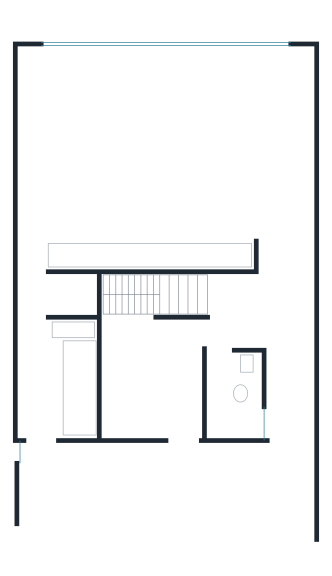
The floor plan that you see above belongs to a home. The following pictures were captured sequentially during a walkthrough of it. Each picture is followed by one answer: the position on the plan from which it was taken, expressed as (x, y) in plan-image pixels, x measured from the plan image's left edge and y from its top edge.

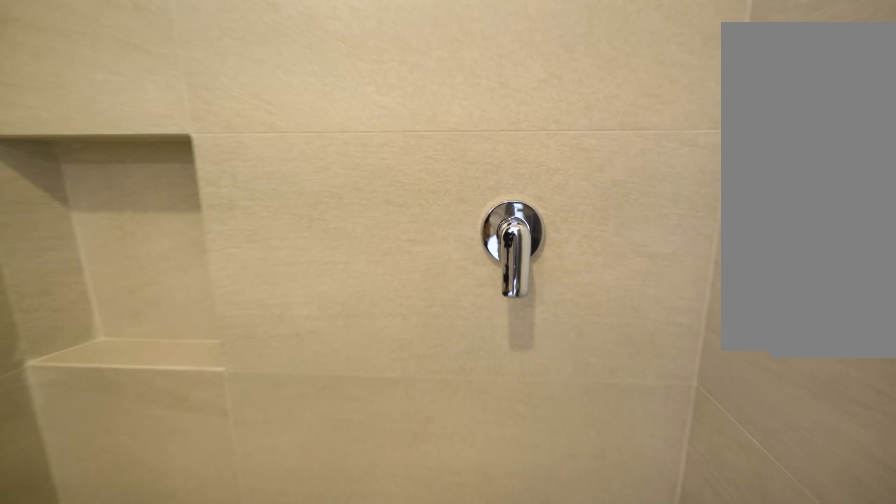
(225, 406)
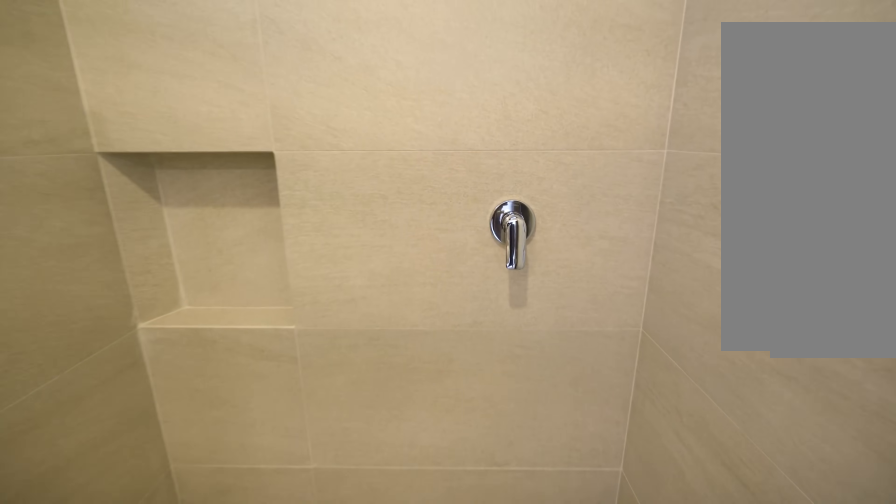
(226, 407)
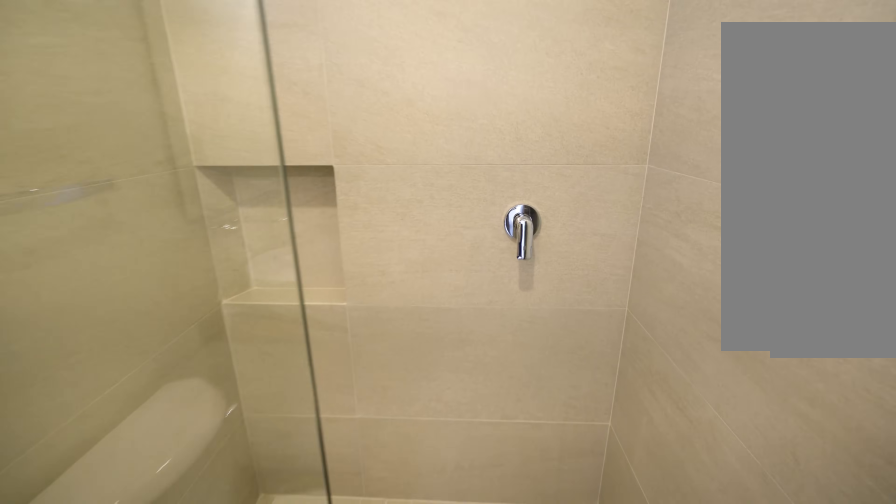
(226, 407)
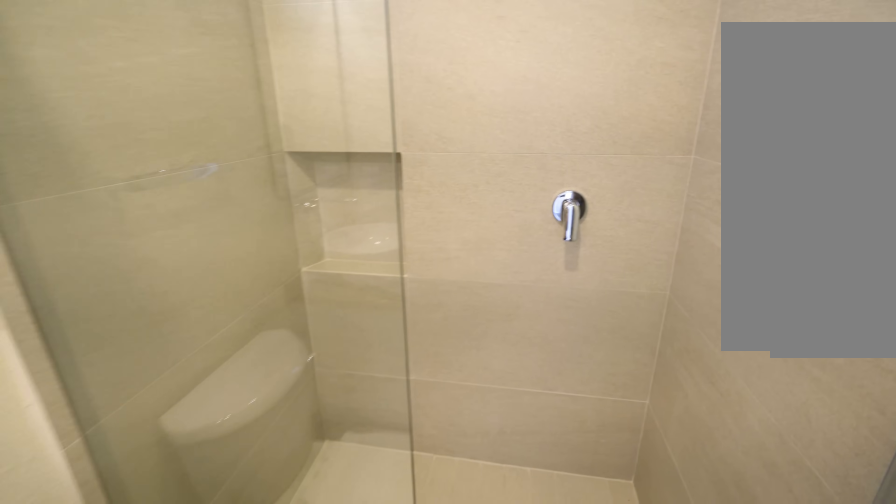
(226, 407)
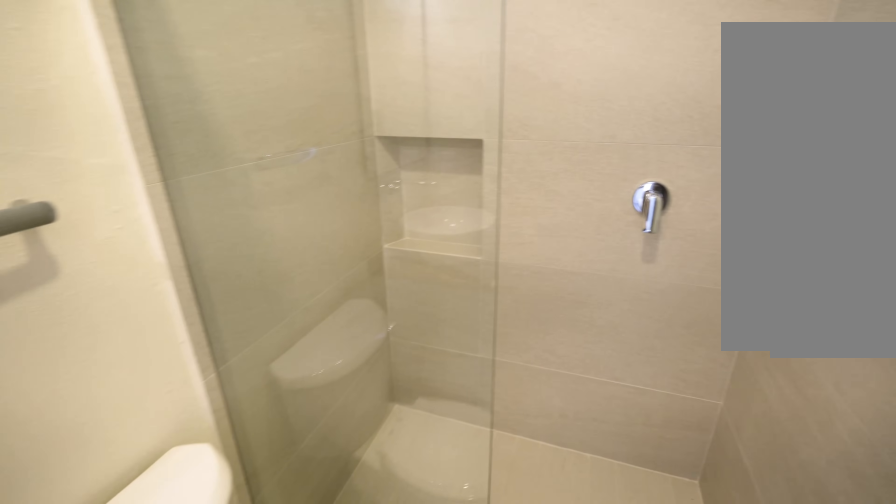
(227, 406)
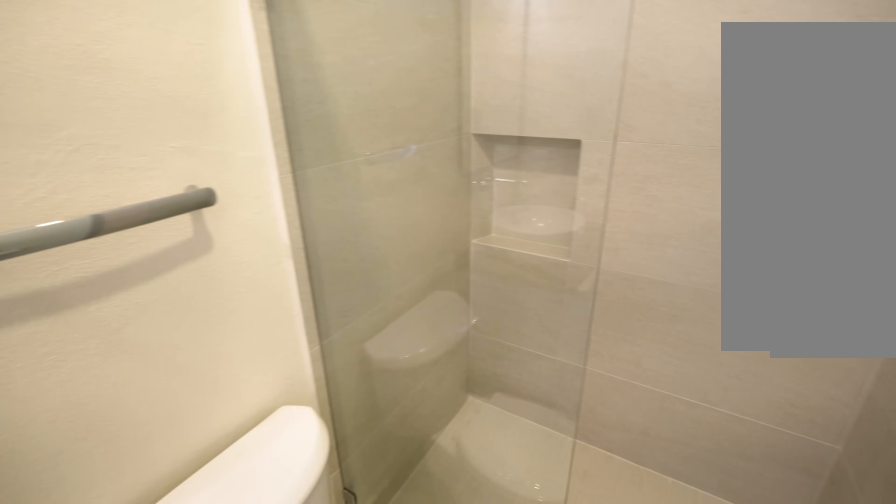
(226, 404)
